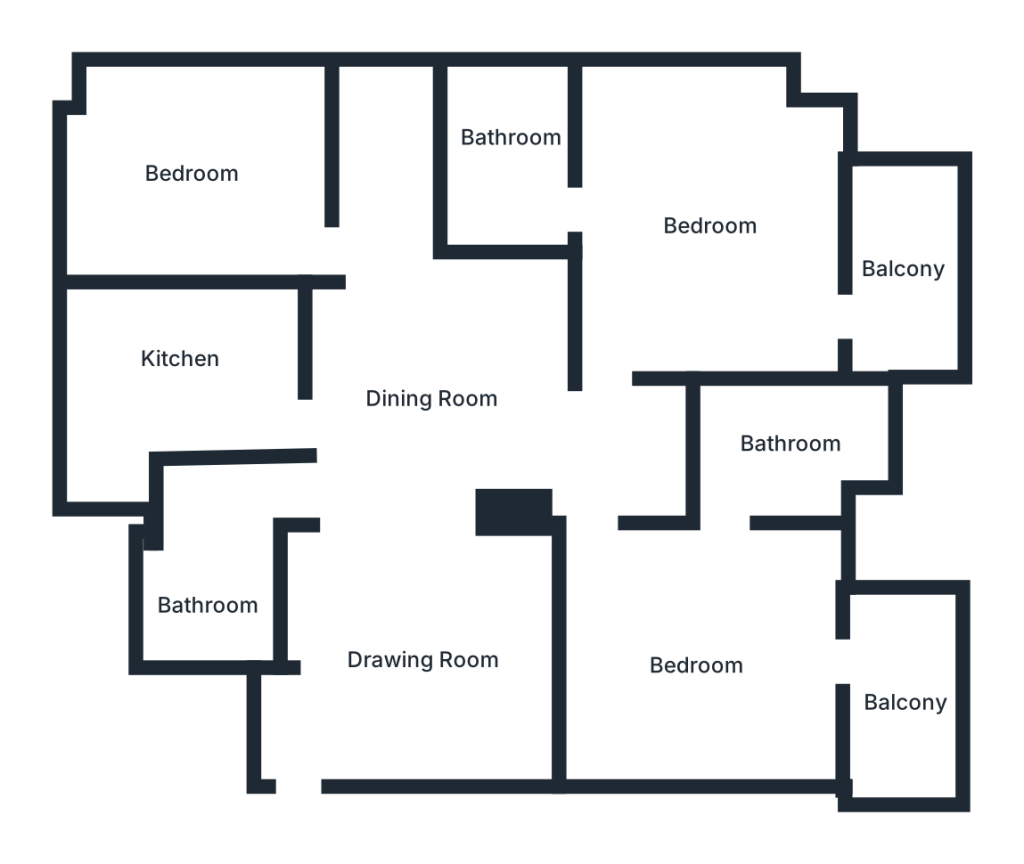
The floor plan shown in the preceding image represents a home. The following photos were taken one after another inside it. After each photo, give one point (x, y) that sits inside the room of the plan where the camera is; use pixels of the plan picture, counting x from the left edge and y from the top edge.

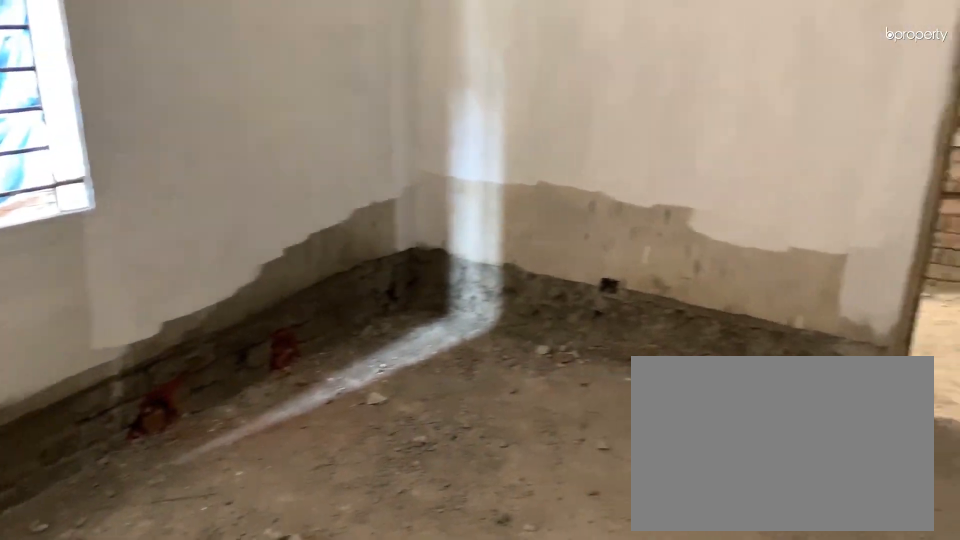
(192, 176)
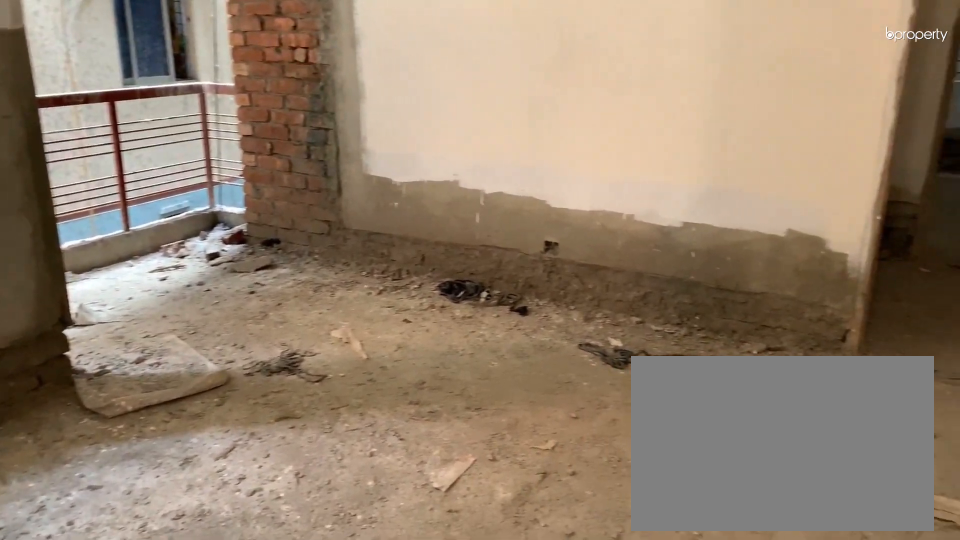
(698, 214)
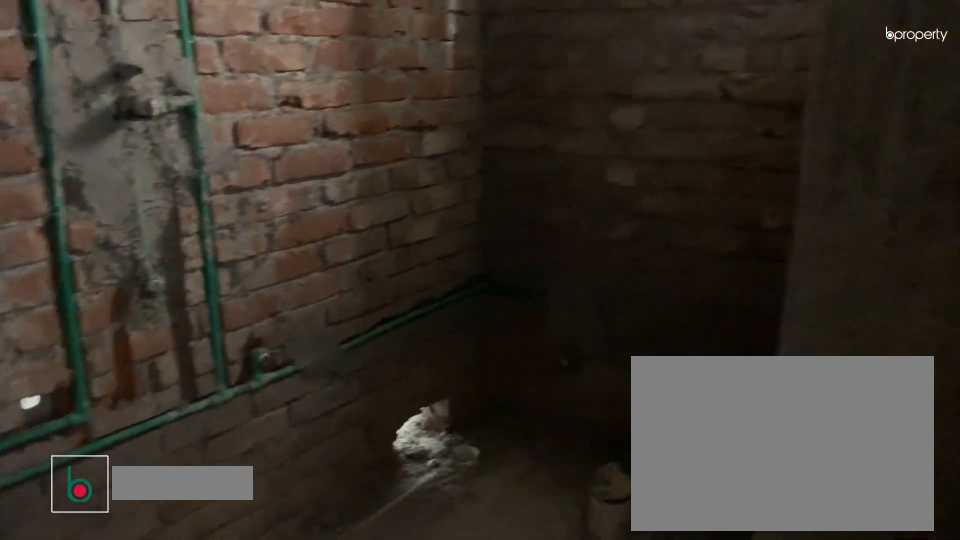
(507, 163)
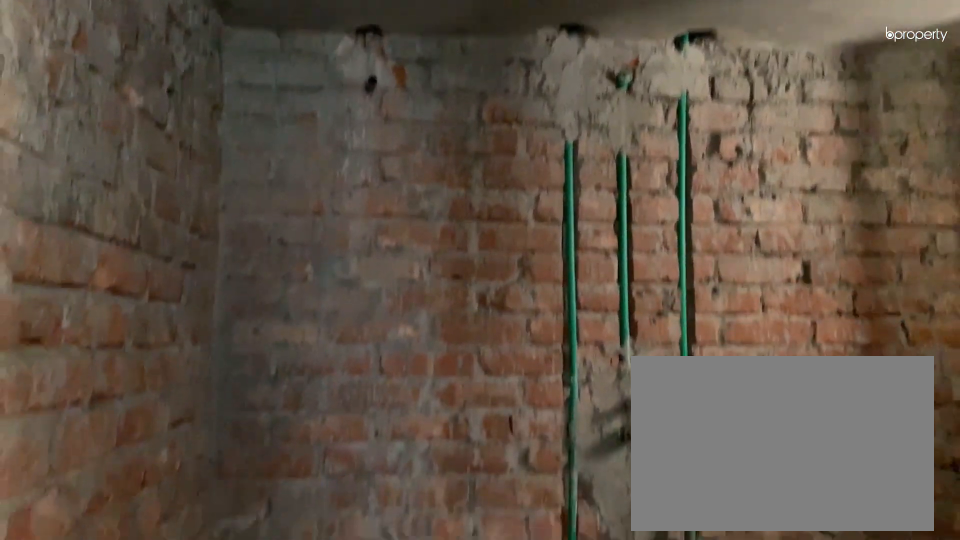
(507, 163)
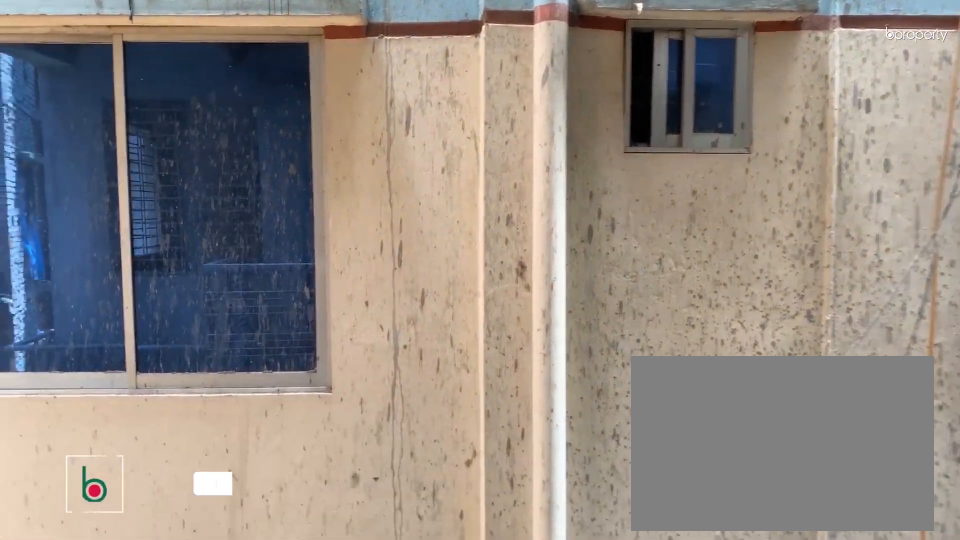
(910, 255)
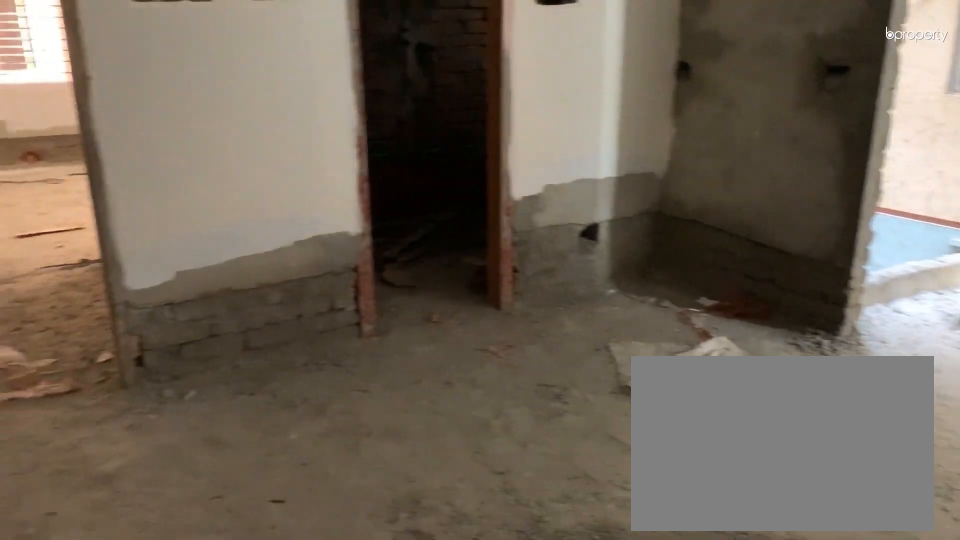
(713, 655)
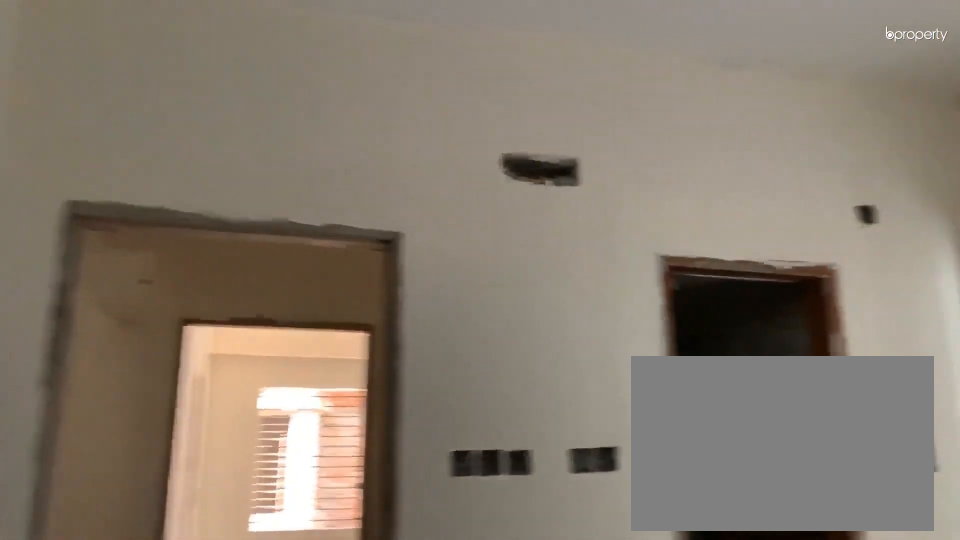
(713, 655)
